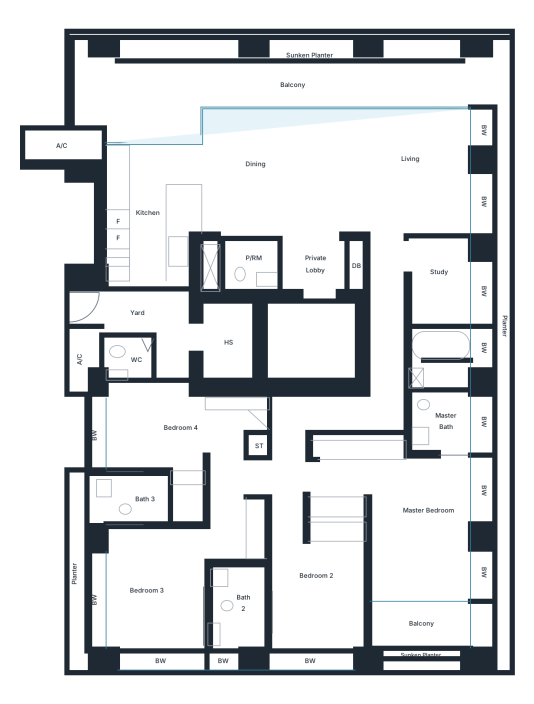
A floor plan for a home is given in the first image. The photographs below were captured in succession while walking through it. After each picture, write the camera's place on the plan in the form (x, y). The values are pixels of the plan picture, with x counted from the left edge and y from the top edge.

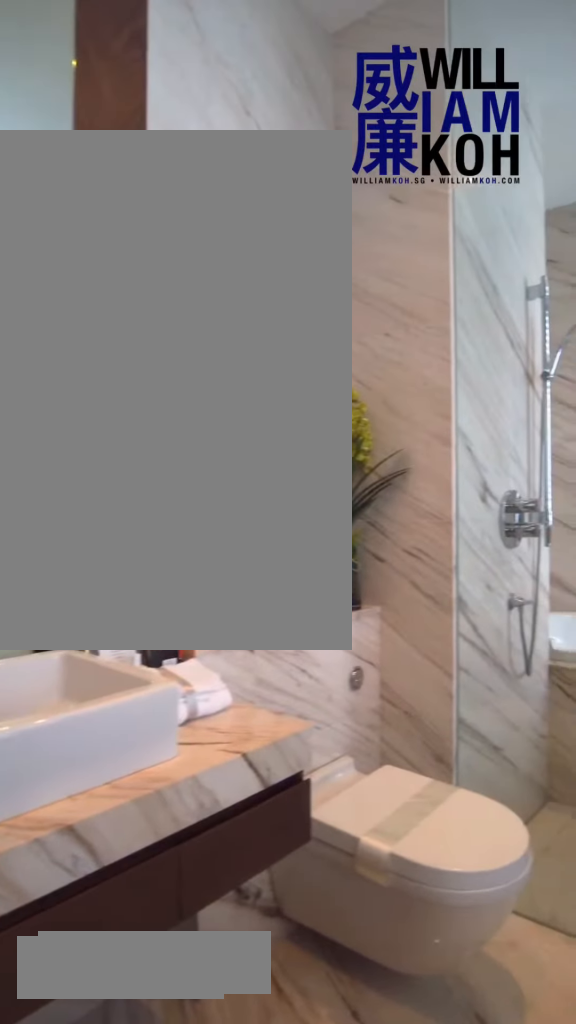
(450, 424)
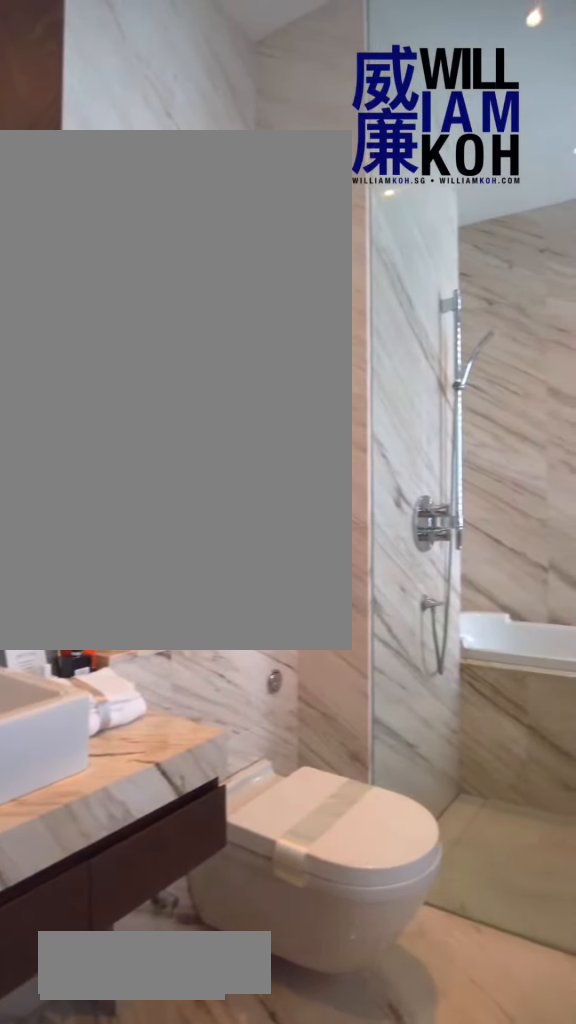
(450, 424)
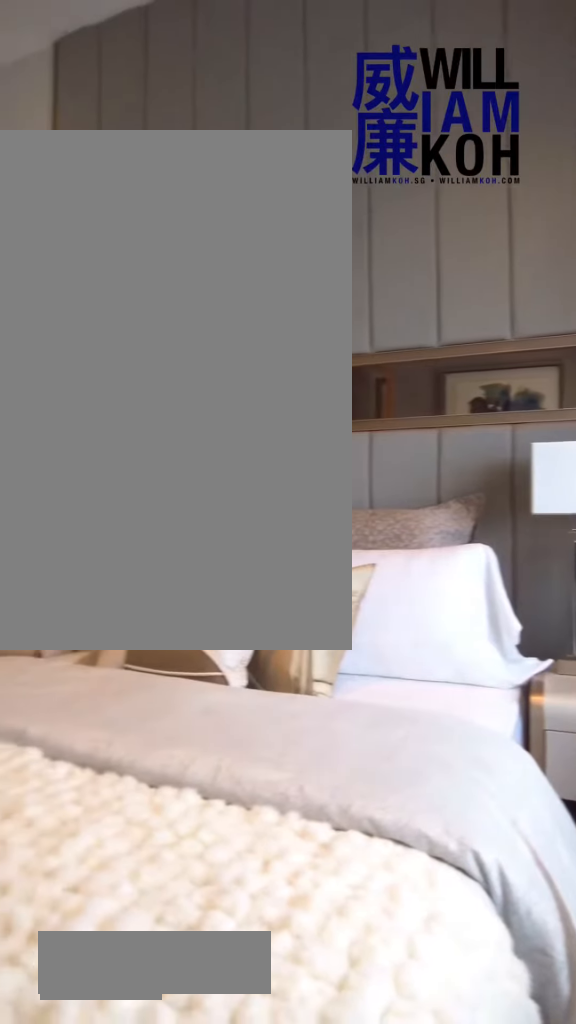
(284, 632)
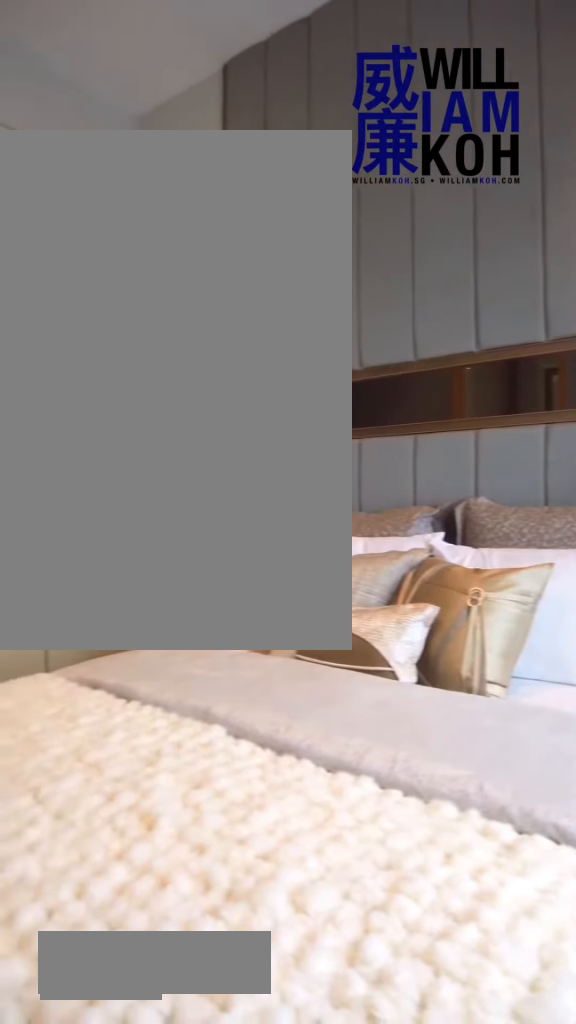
(284, 632)
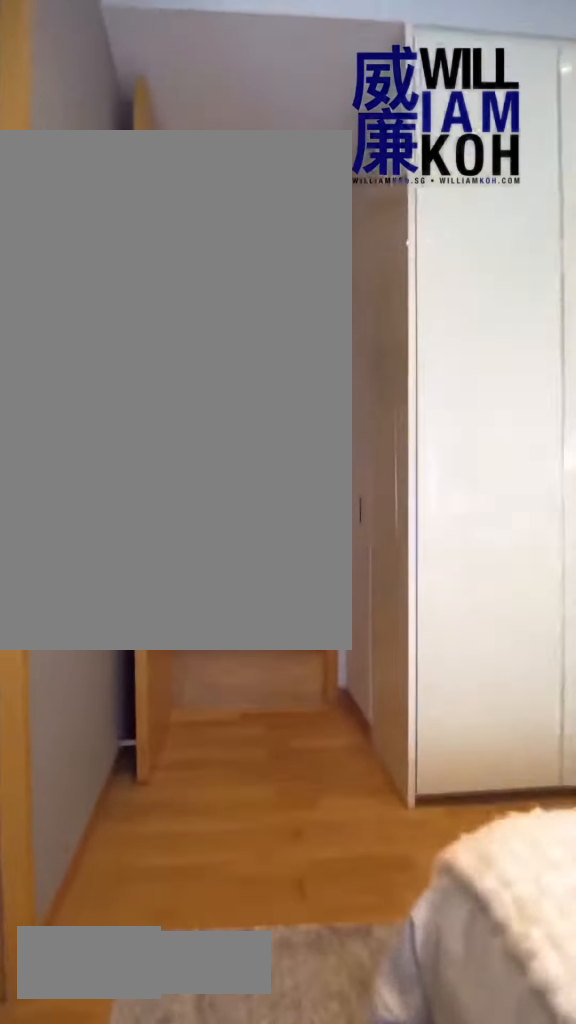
(284, 598)
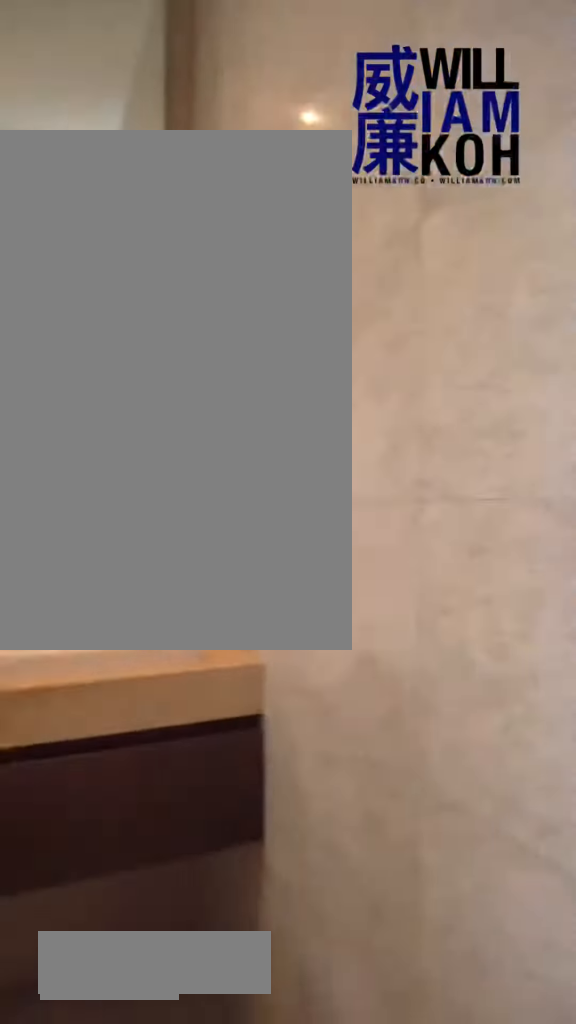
(252, 587)
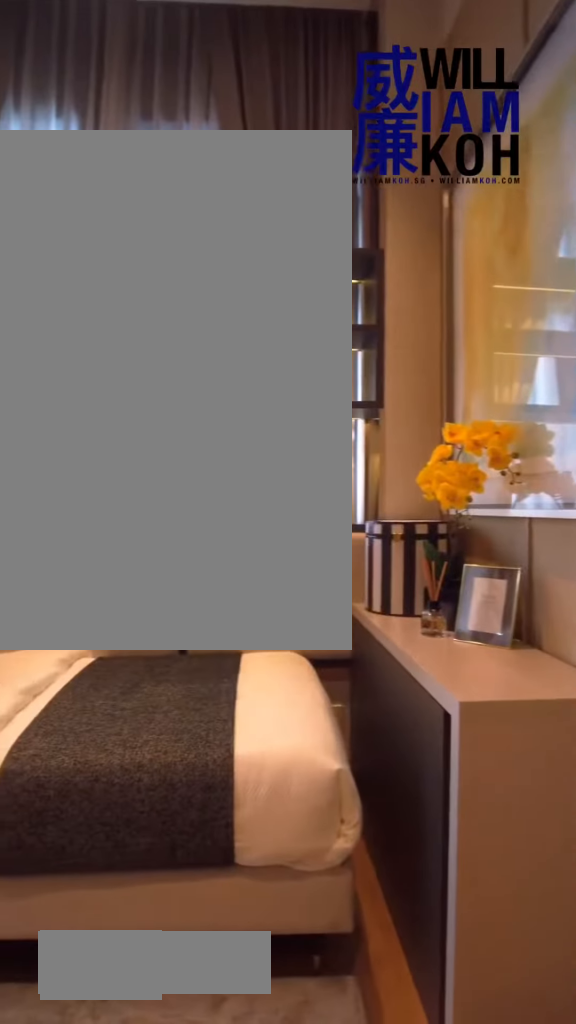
(190, 436)
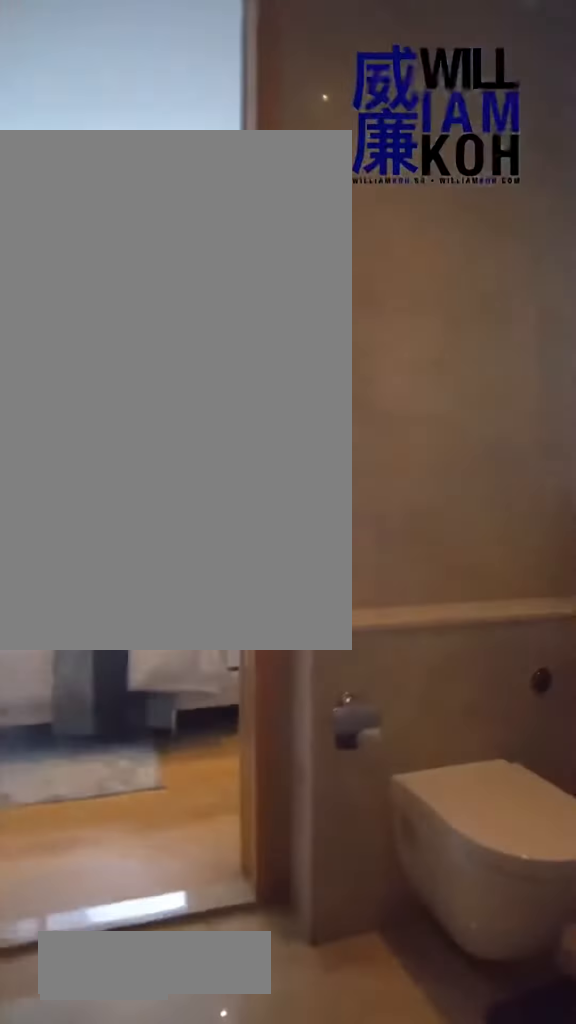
(156, 469)
